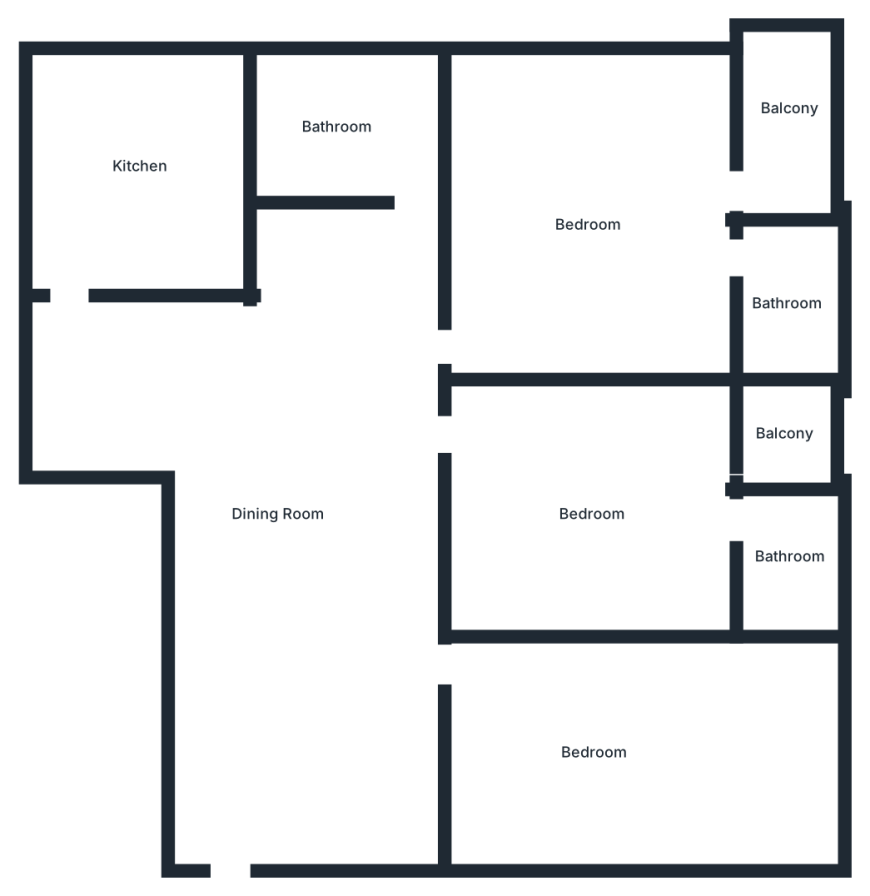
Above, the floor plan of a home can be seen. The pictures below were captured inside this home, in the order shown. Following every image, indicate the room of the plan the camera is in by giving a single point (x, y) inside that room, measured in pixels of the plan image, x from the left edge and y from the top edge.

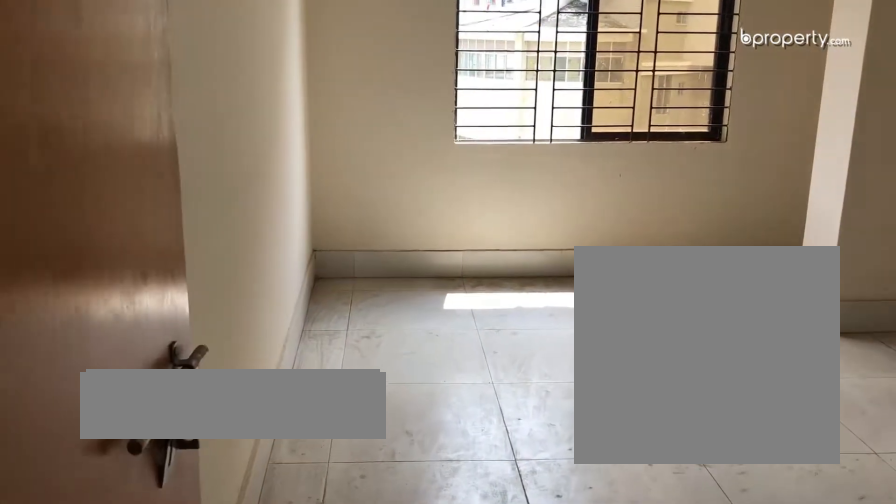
(594, 749)
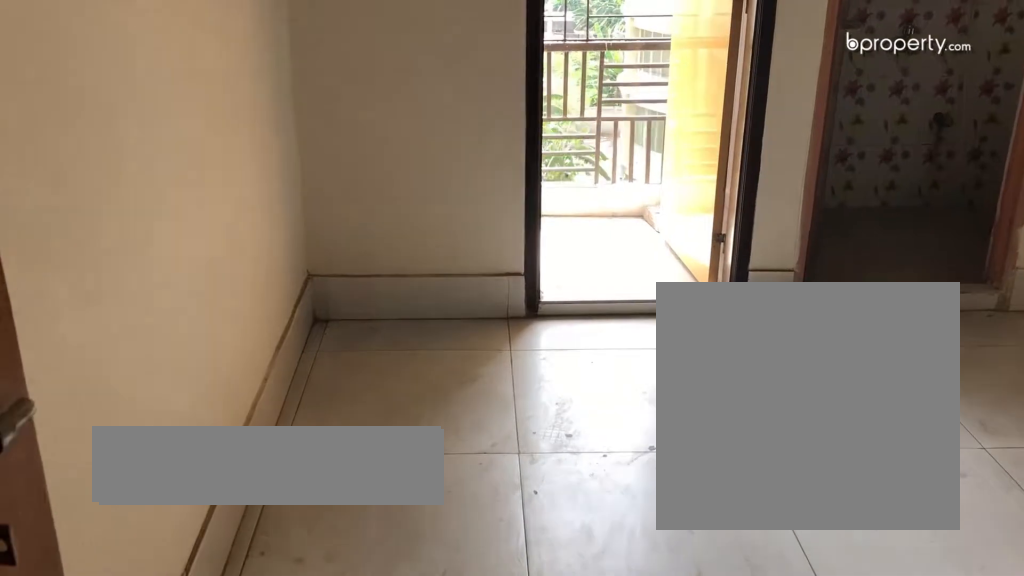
(595, 513)
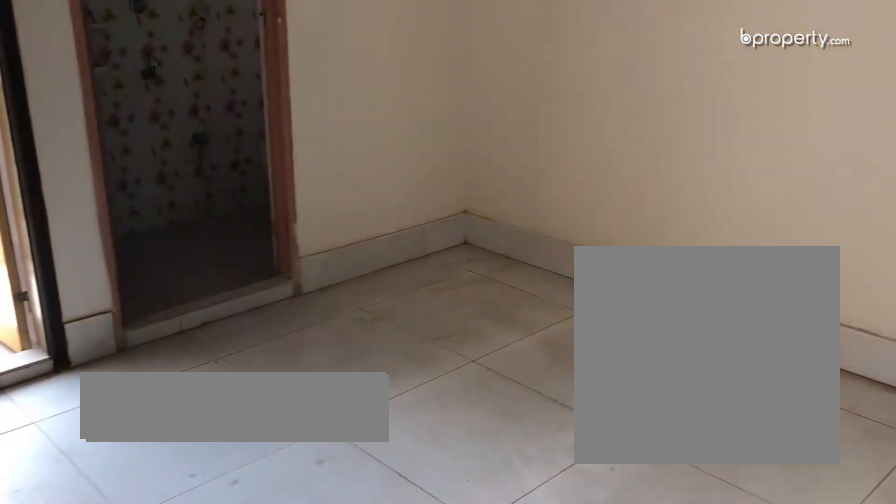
(595, 513)
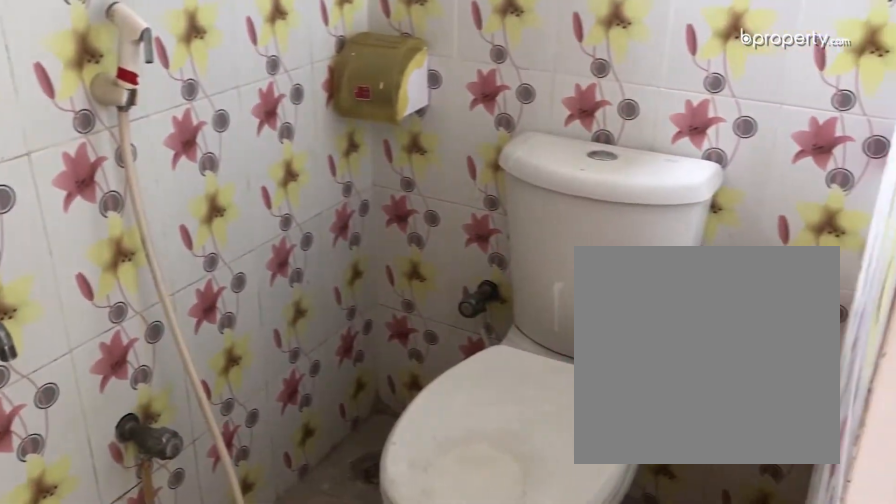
(790, 563)
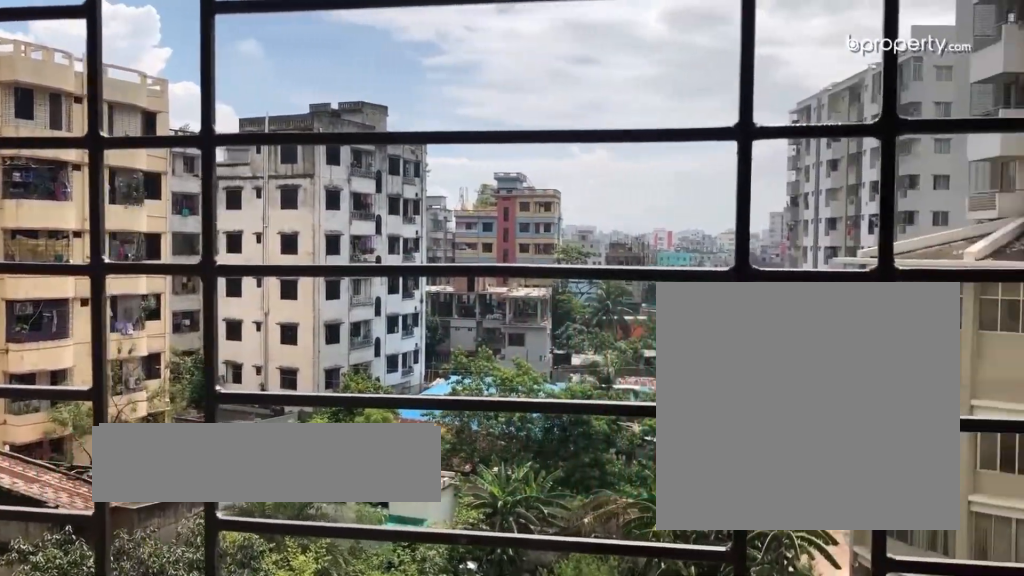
(787, 435)
